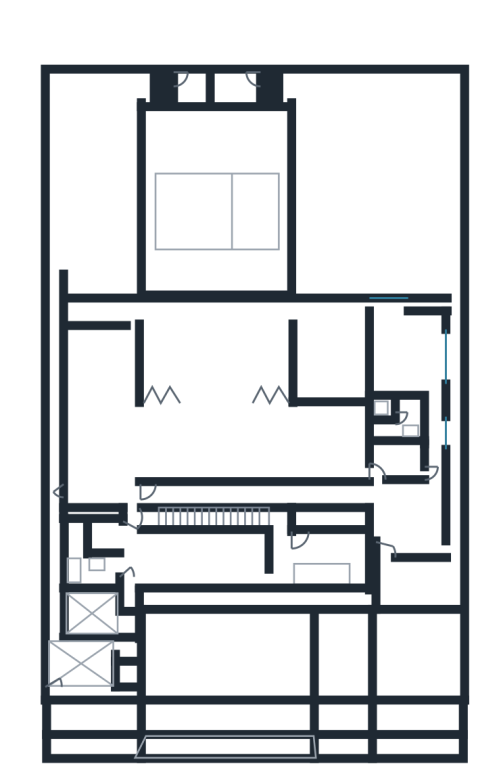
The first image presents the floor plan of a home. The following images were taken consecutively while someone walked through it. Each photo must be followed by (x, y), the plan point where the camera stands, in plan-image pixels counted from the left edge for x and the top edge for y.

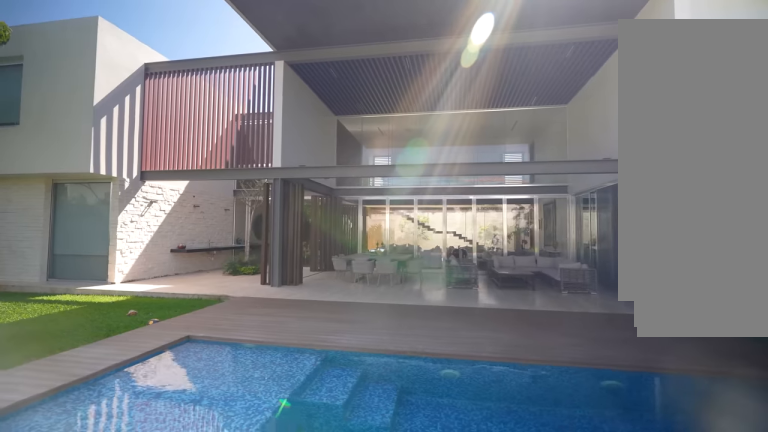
(110, 103)
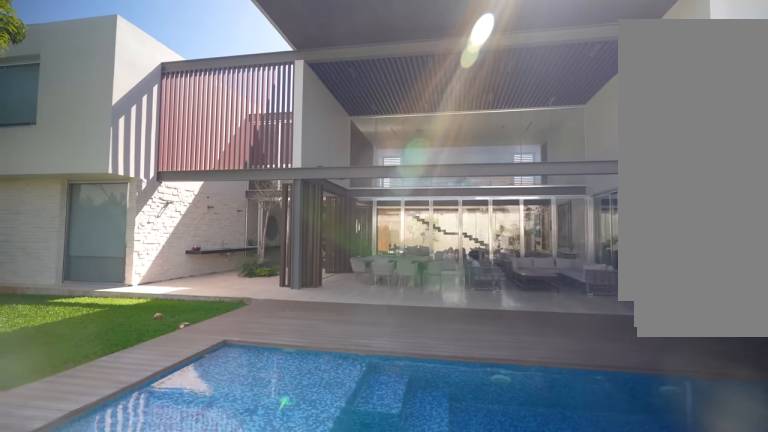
(137, 104)
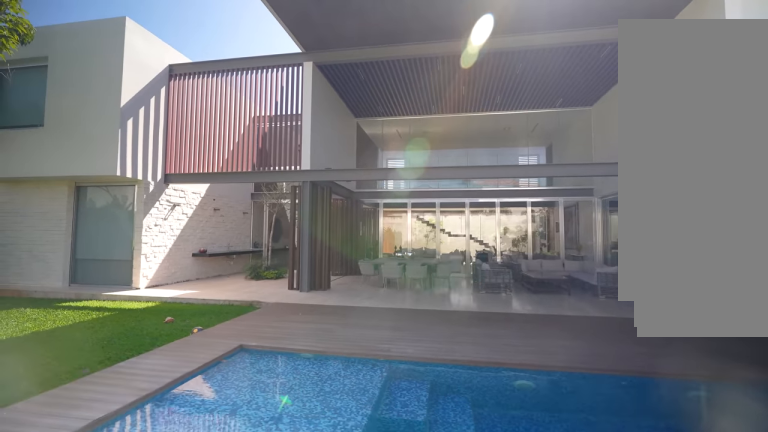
(145, 100)
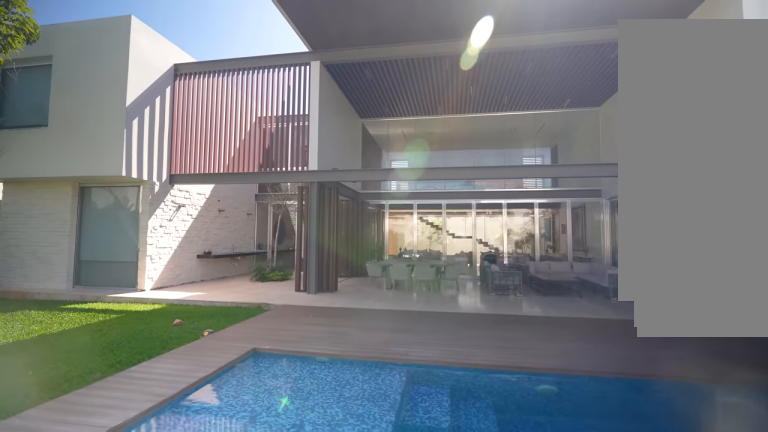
(146, 100)
